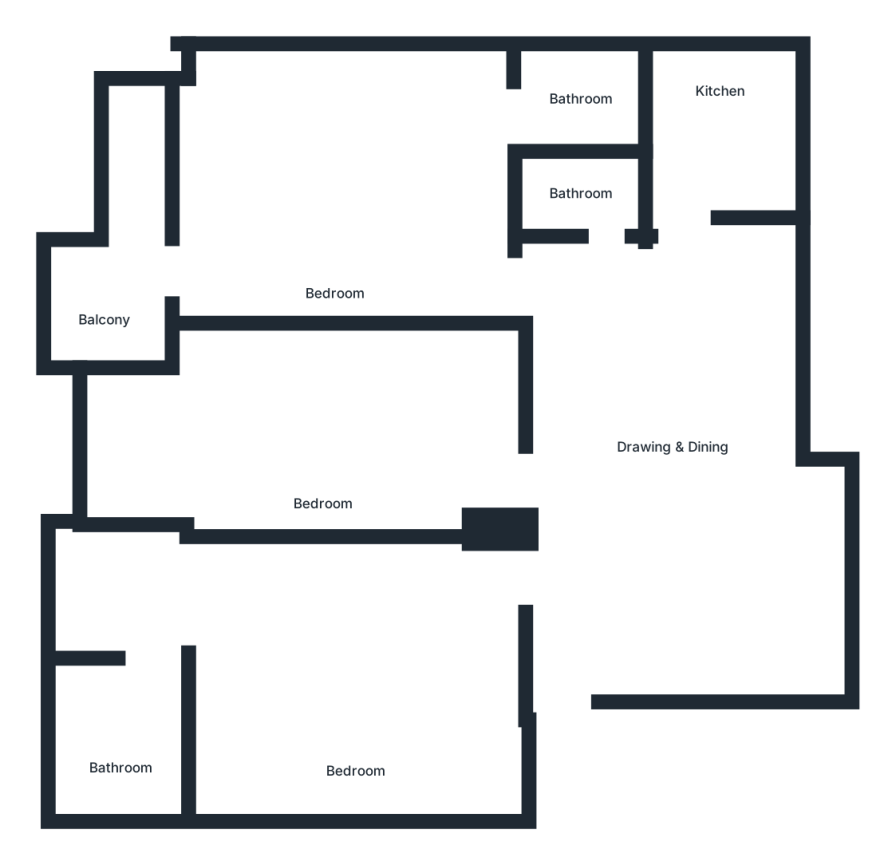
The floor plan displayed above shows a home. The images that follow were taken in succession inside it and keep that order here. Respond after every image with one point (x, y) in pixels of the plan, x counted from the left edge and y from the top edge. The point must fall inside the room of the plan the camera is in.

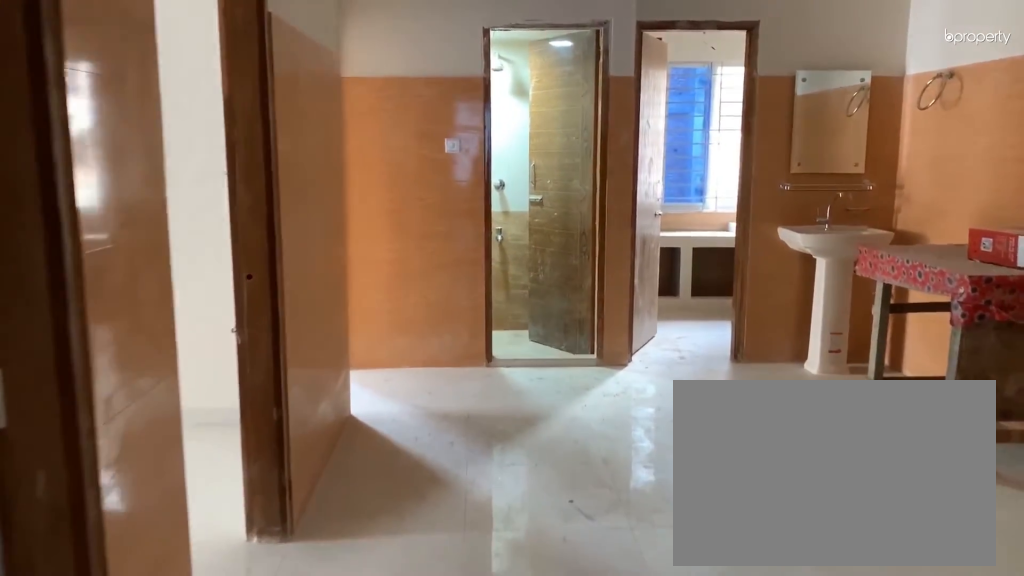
(566, 644)
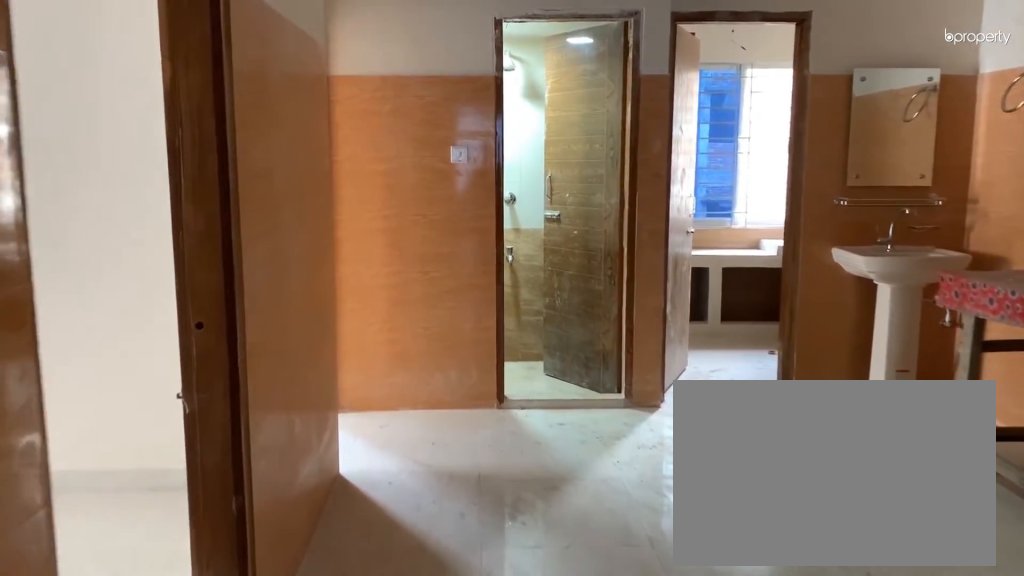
(566, 644)
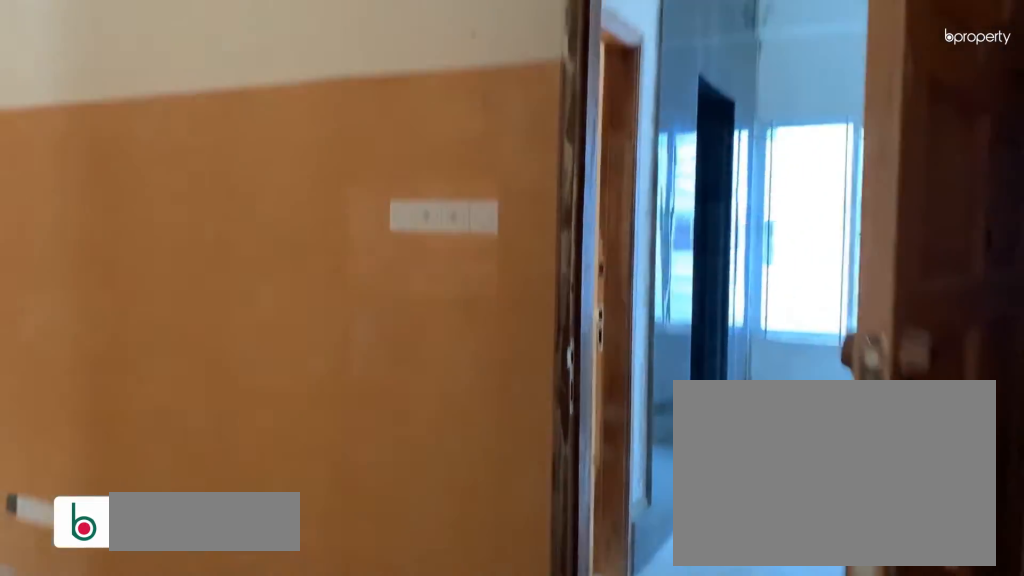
(684, 439)
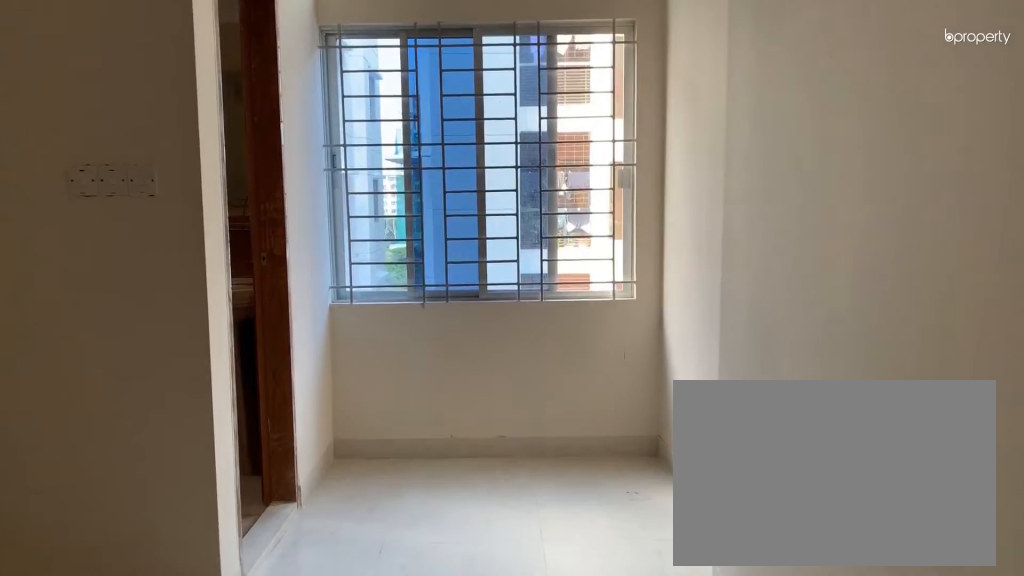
(356, 678)
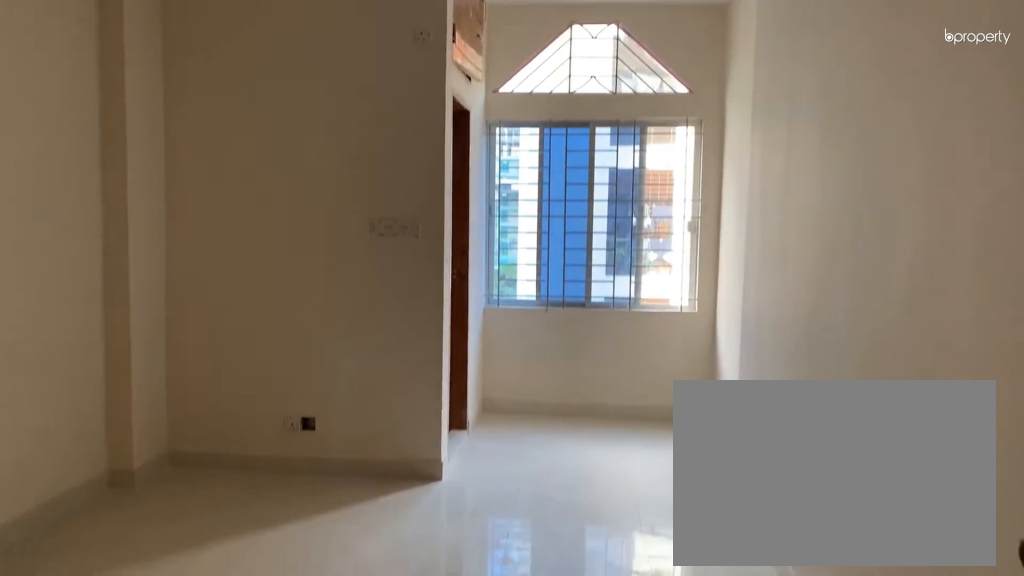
(356, 678)
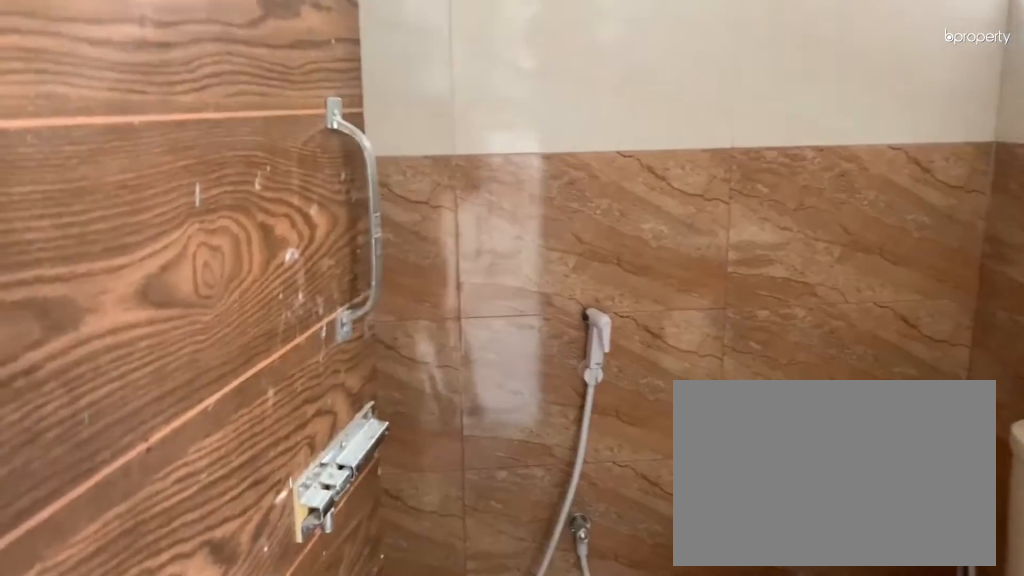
(158, 647)
